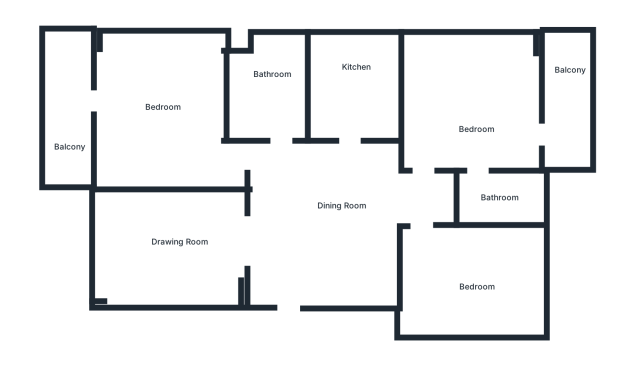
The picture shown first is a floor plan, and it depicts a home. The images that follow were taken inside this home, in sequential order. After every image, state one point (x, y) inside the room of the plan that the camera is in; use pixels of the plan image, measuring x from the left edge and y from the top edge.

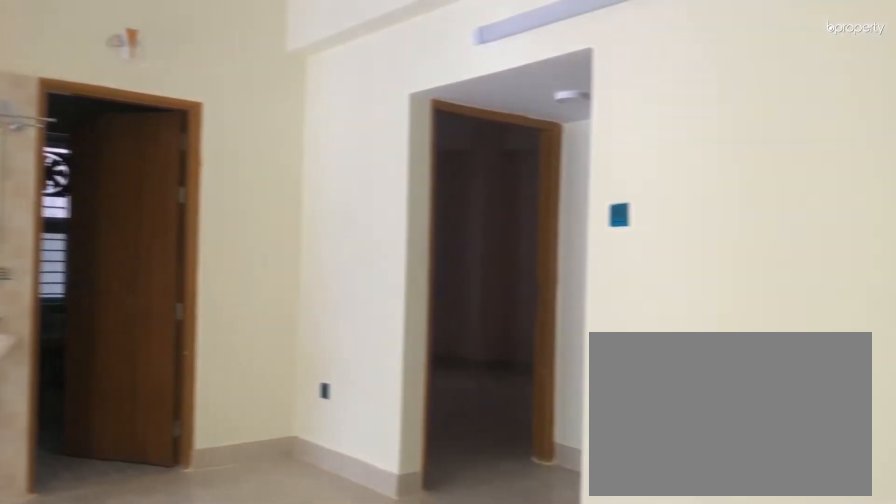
(347, 208)
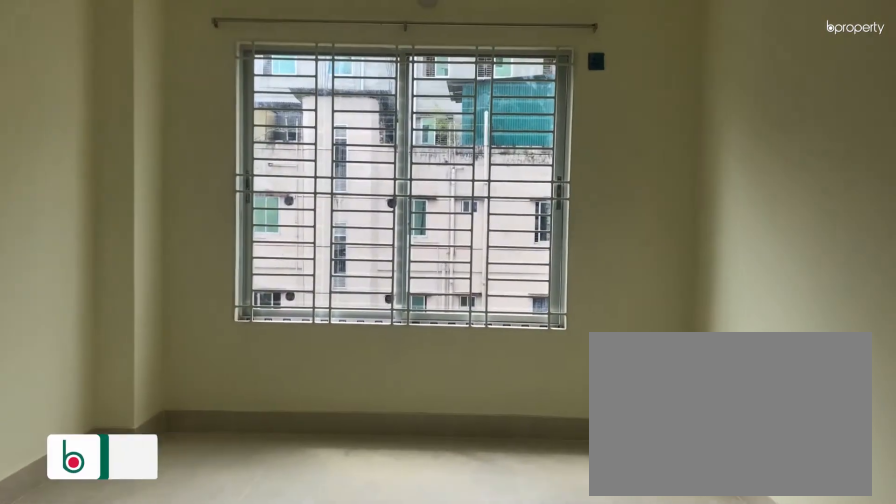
(180, 234)
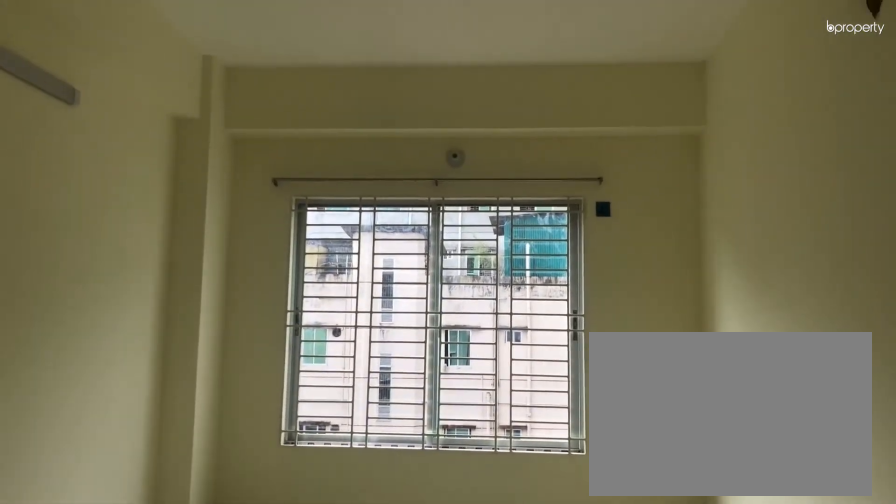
(180, 234)
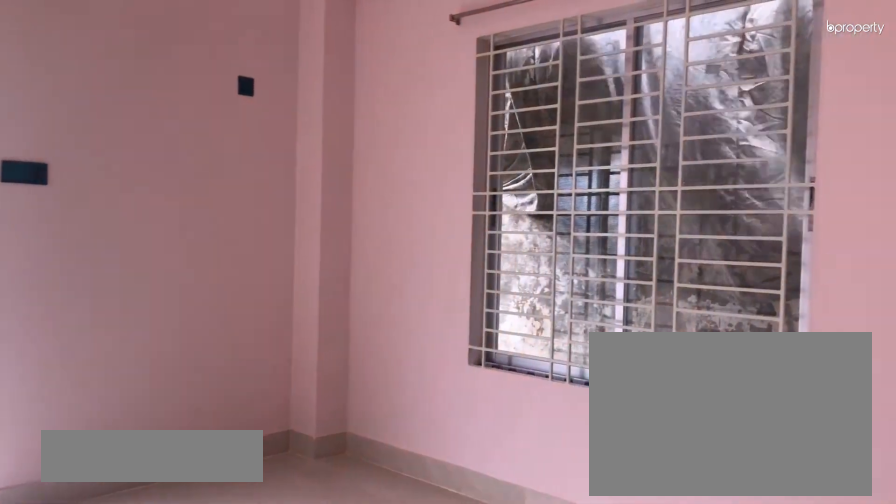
(162, 119)
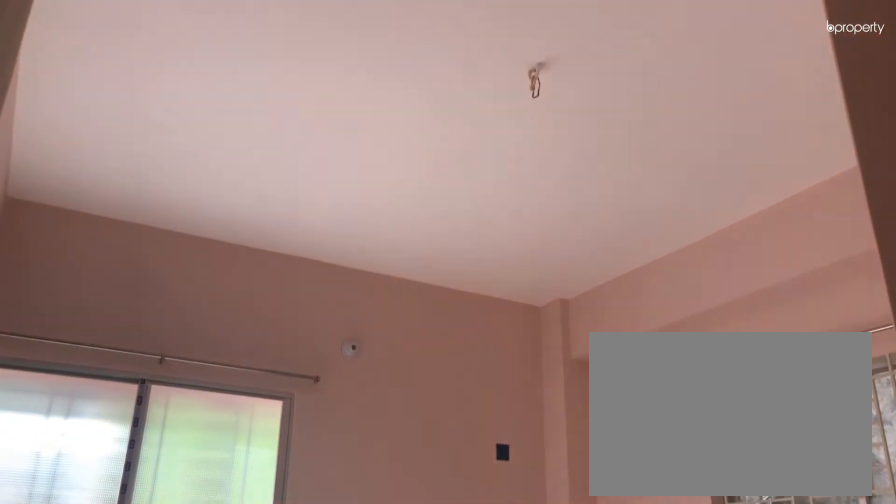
(161, 119)
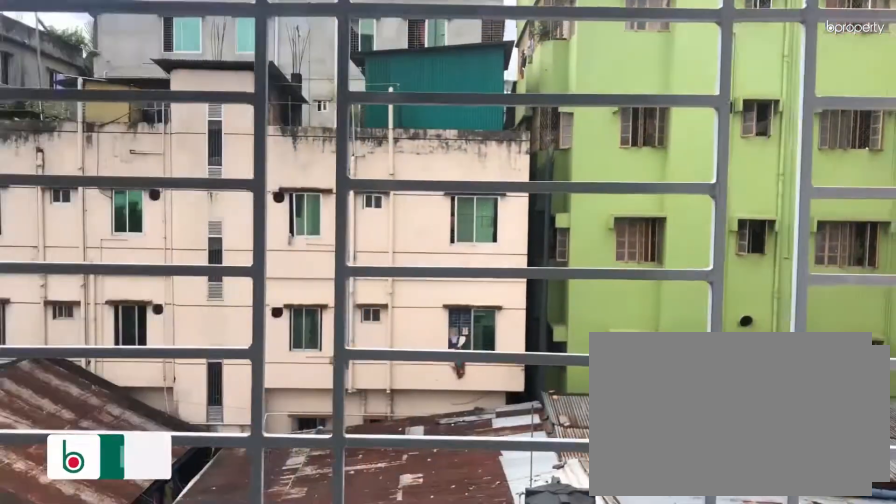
(66, 135)
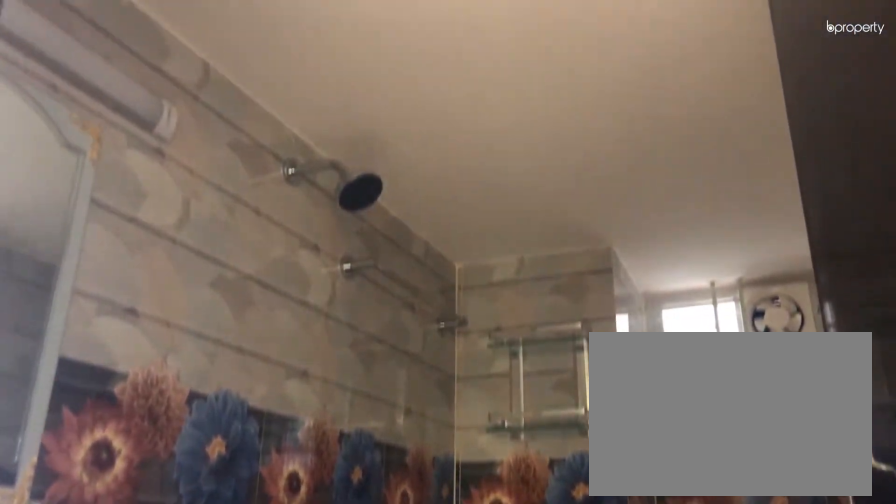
(271, 96)
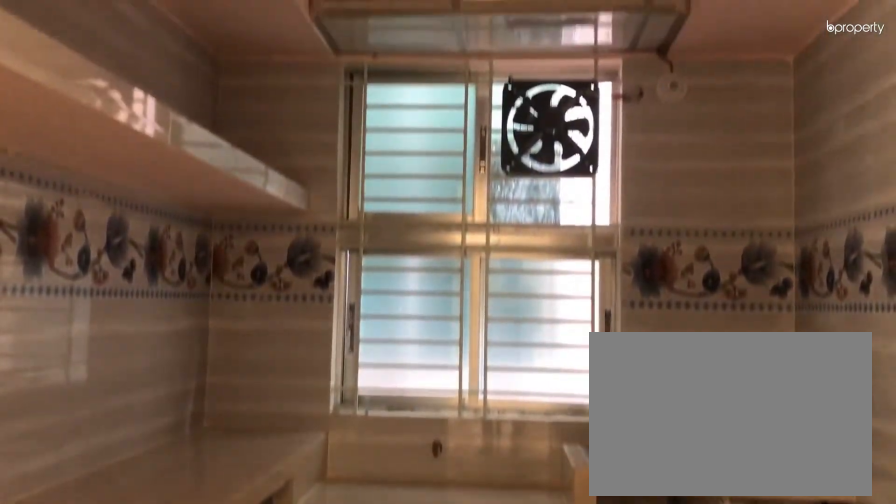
(358, 77)
